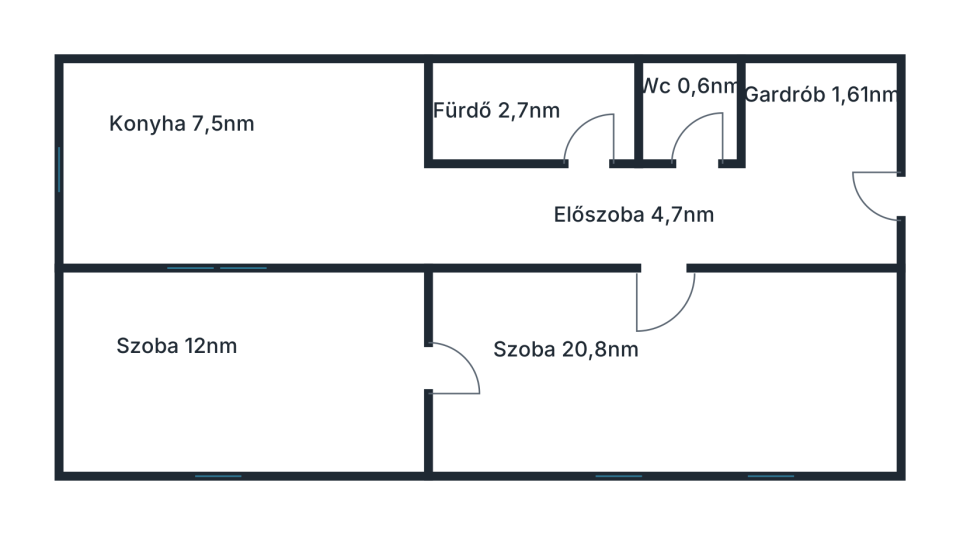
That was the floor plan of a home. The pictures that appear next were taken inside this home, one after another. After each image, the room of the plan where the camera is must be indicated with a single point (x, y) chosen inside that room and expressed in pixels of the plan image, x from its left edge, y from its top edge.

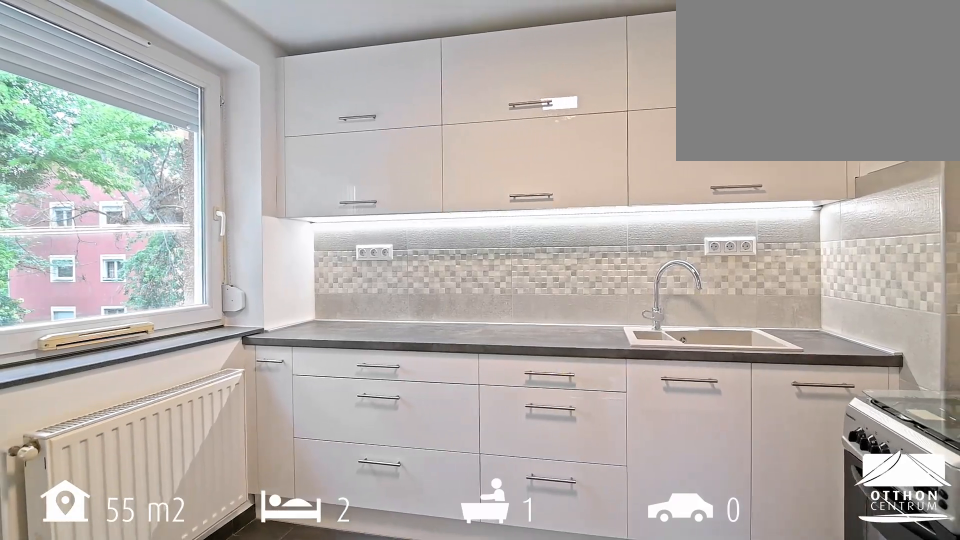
(241, 170)
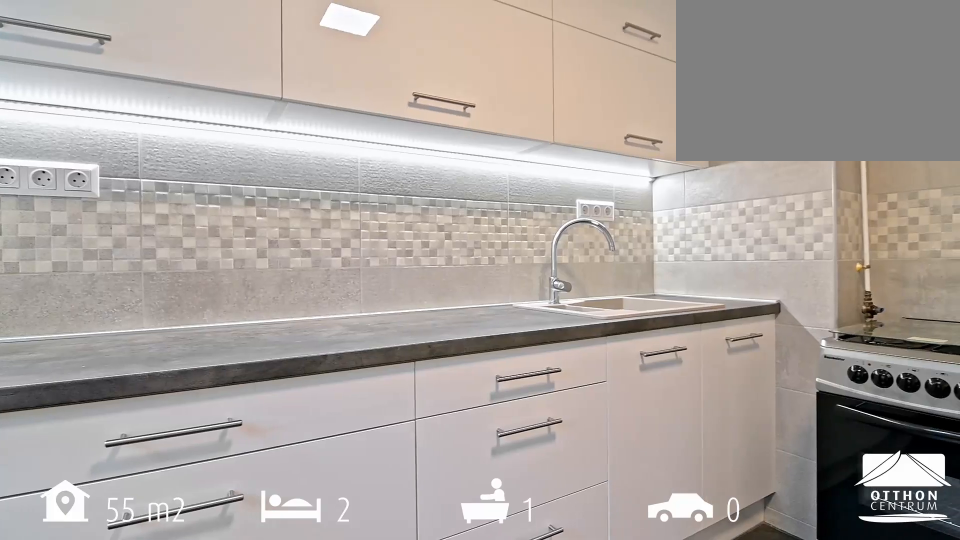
(241, 170)
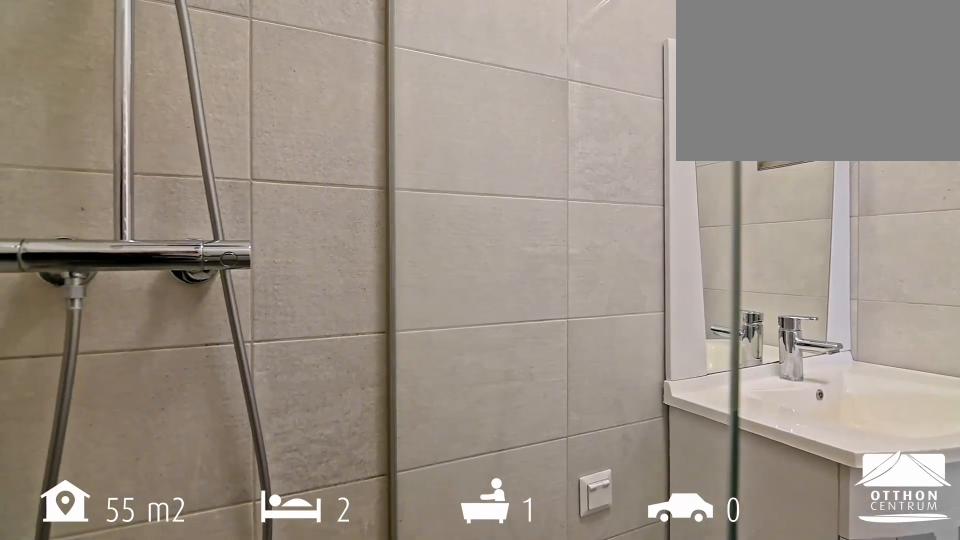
(533, 111)
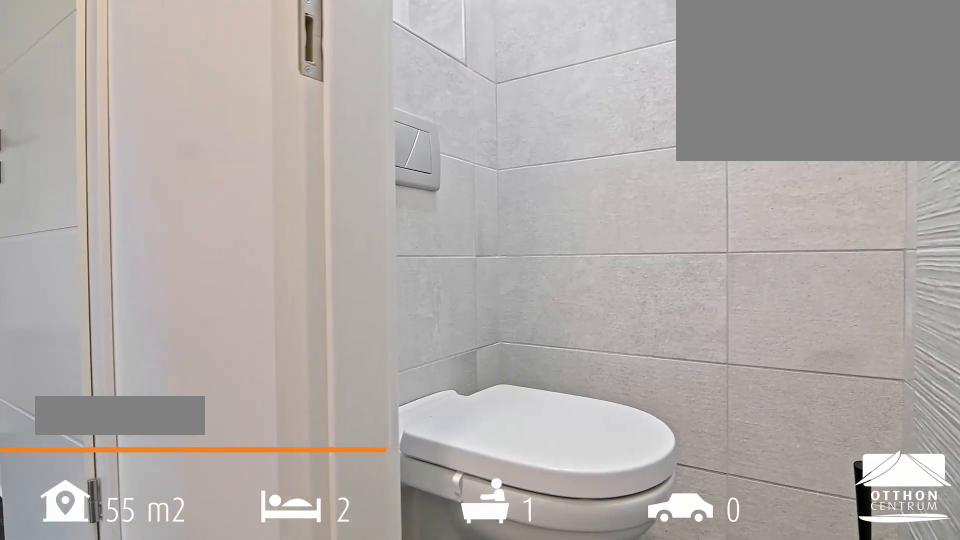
(691, 111)
